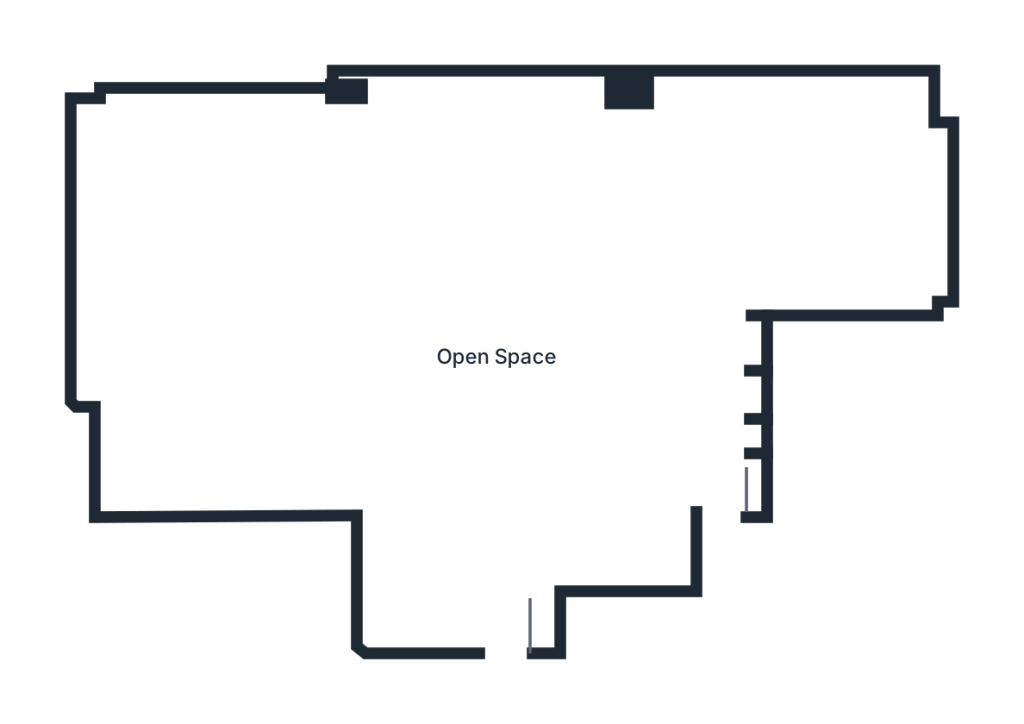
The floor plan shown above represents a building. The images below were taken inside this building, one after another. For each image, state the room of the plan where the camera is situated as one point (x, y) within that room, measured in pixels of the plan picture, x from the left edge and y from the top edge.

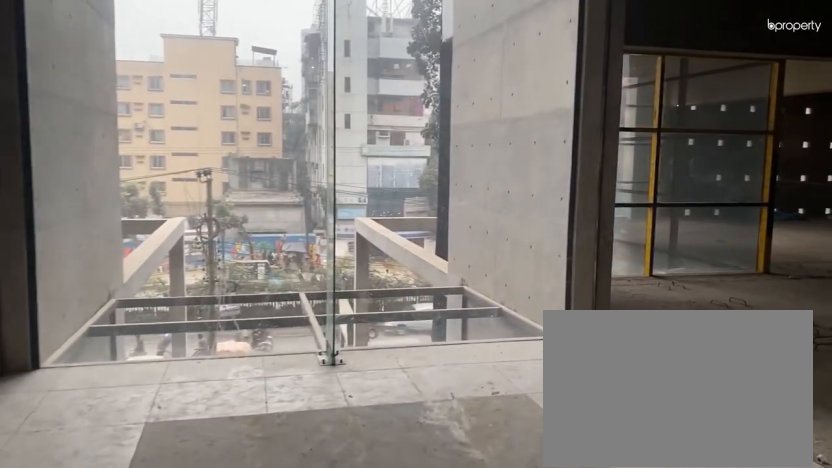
(511, 615)
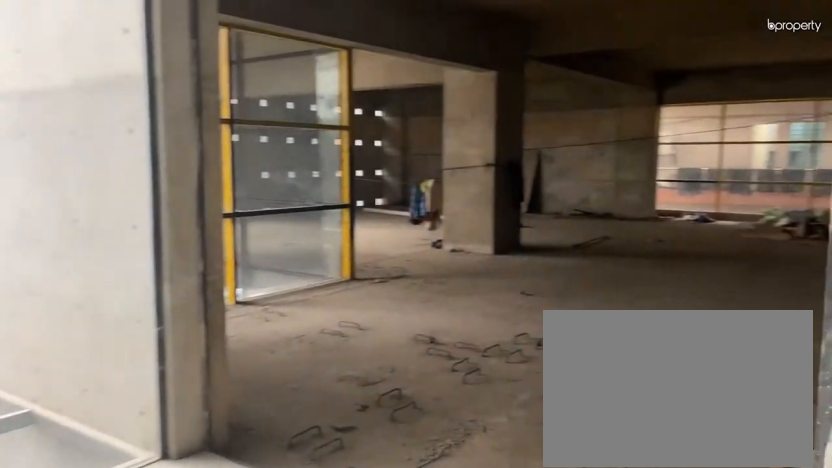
(511, 615)
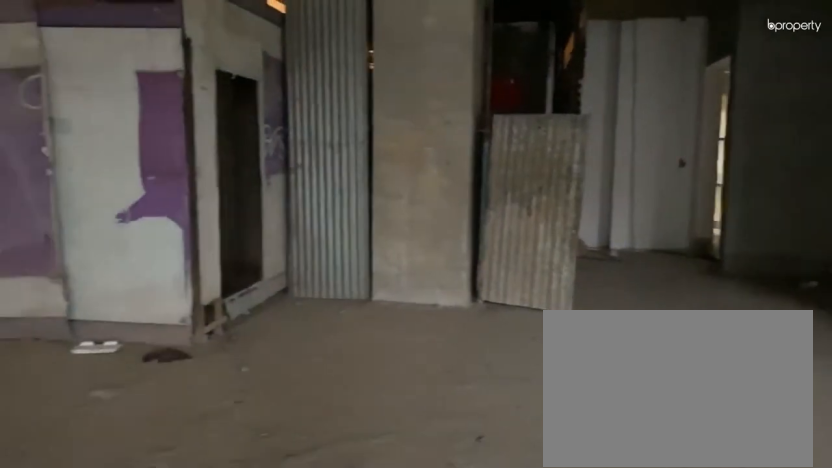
(510, 384)
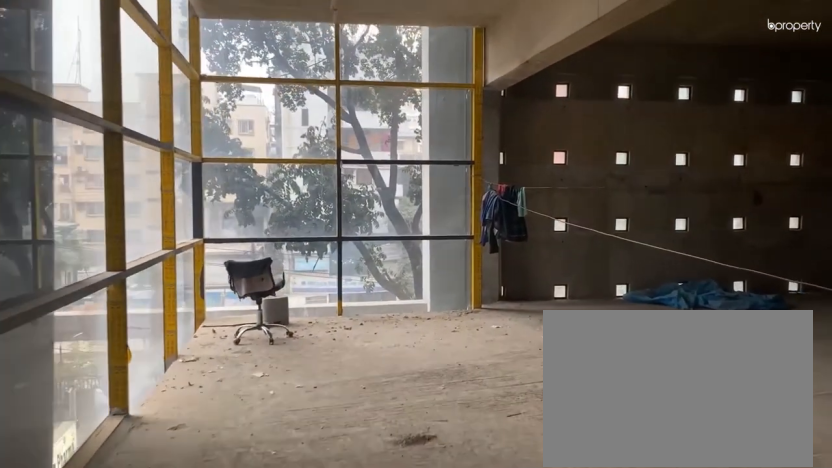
(296, 464)
